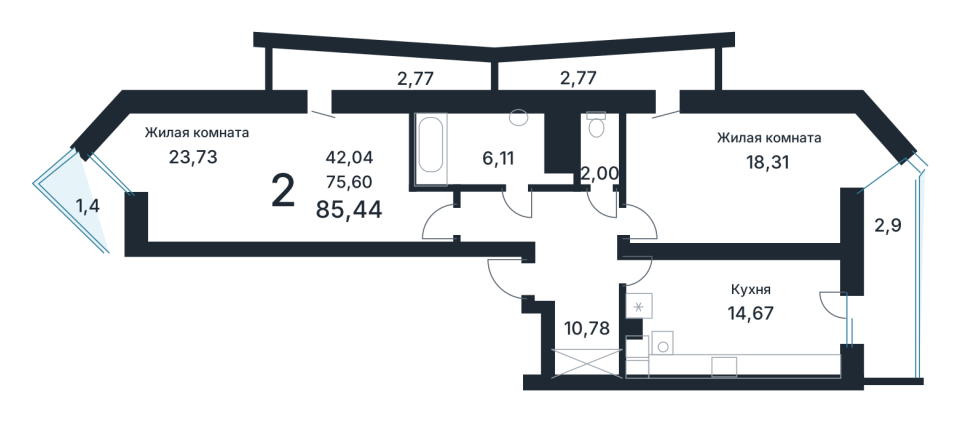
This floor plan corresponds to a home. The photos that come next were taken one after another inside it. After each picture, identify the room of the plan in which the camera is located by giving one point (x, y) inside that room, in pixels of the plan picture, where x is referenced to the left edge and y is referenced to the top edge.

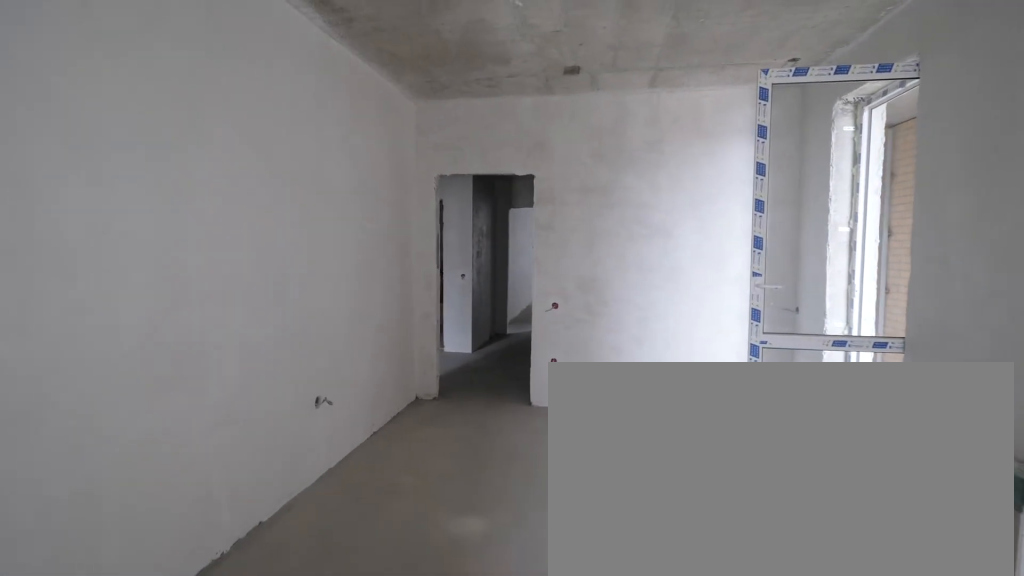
(744, 177)
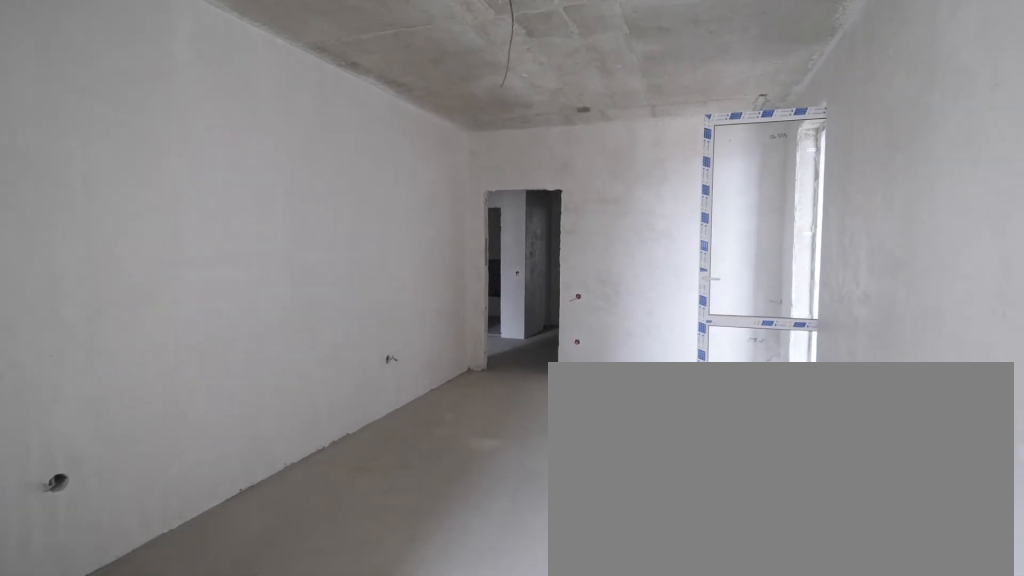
(744, 177)
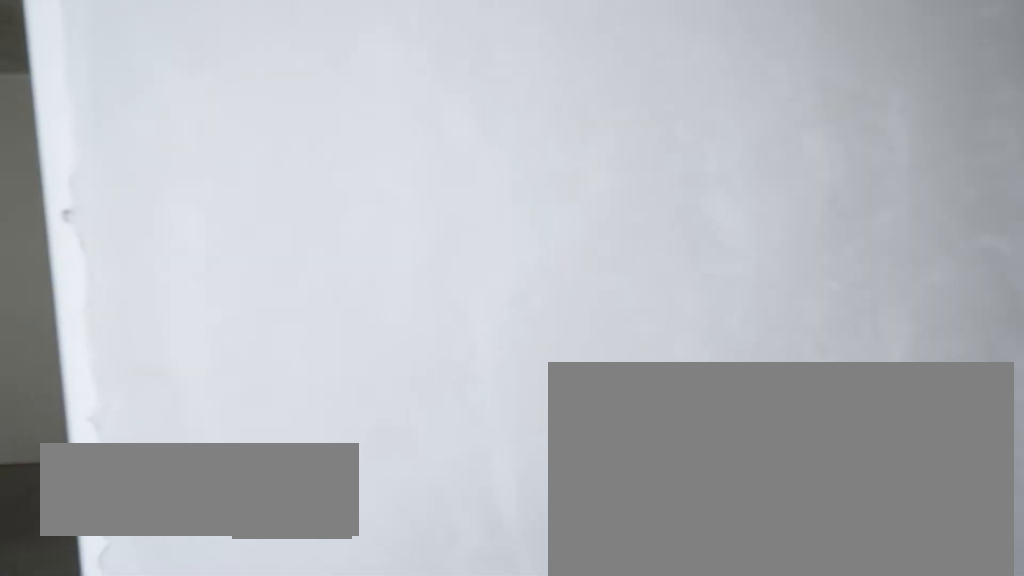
(610, 70)
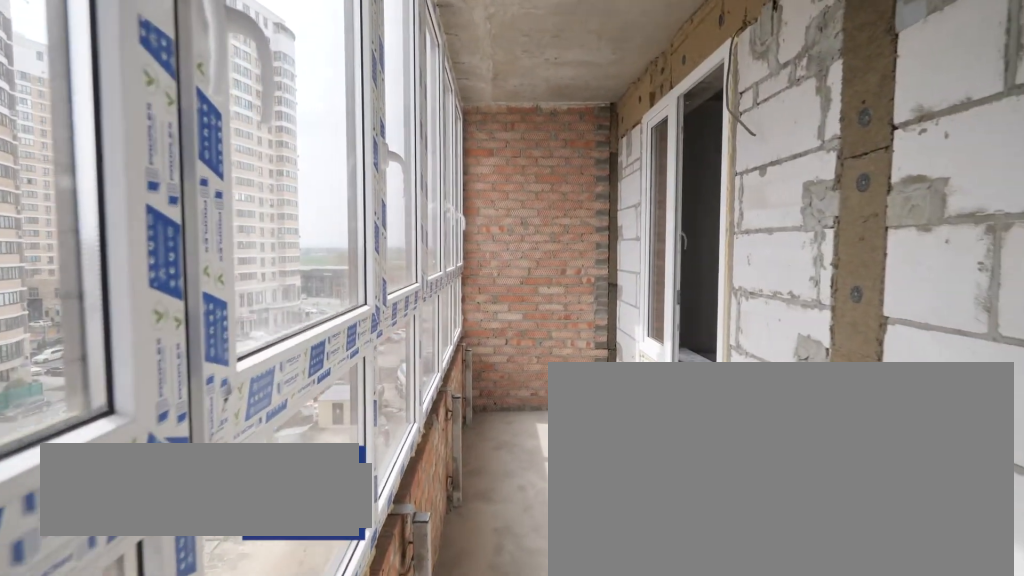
(887, 276)
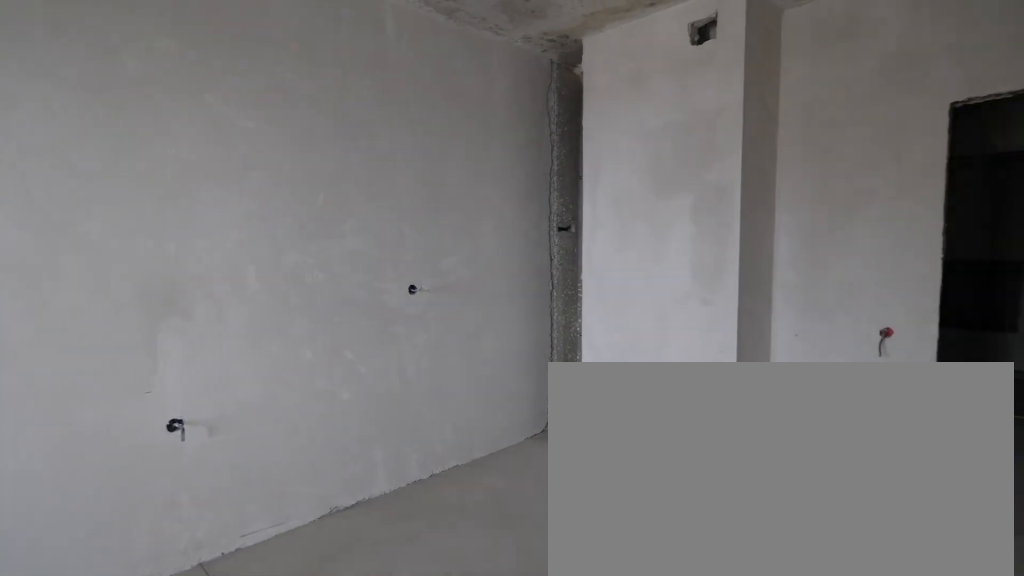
(740, 316)
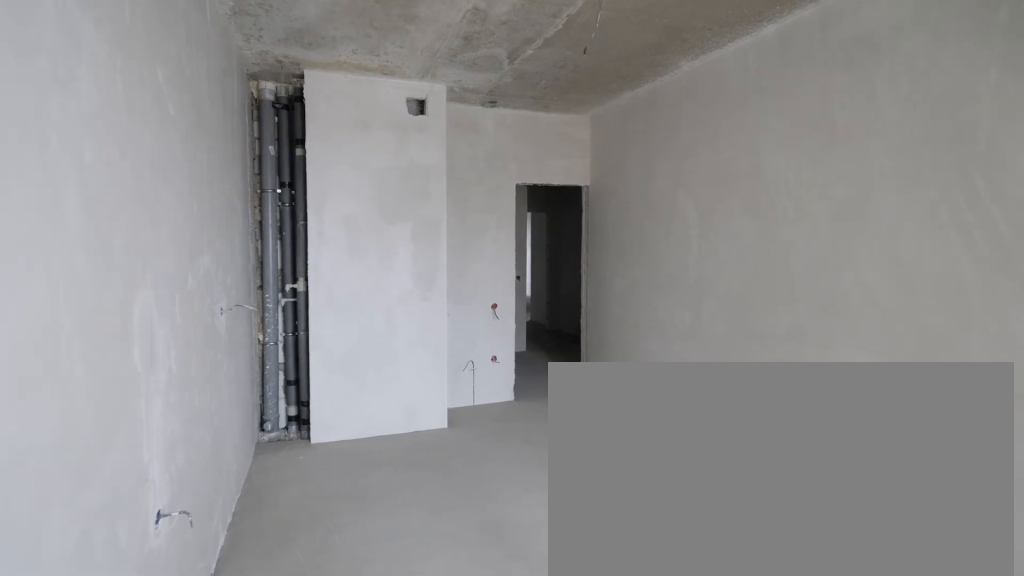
(740, 316)
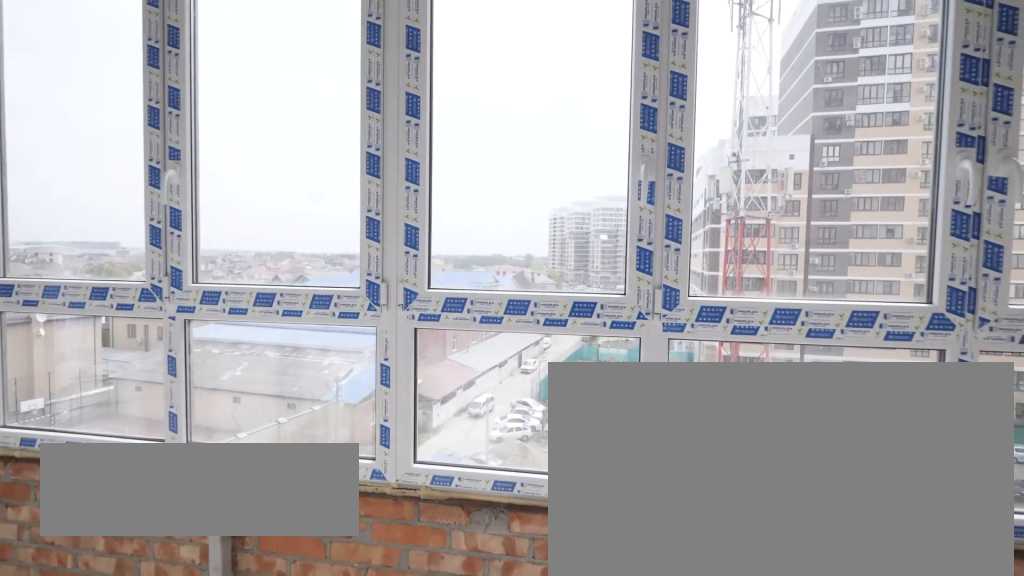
(887, 276)
